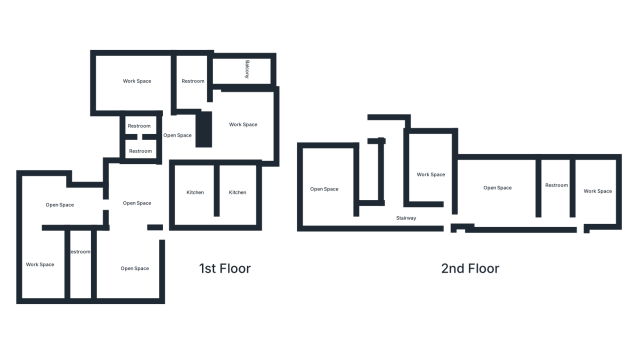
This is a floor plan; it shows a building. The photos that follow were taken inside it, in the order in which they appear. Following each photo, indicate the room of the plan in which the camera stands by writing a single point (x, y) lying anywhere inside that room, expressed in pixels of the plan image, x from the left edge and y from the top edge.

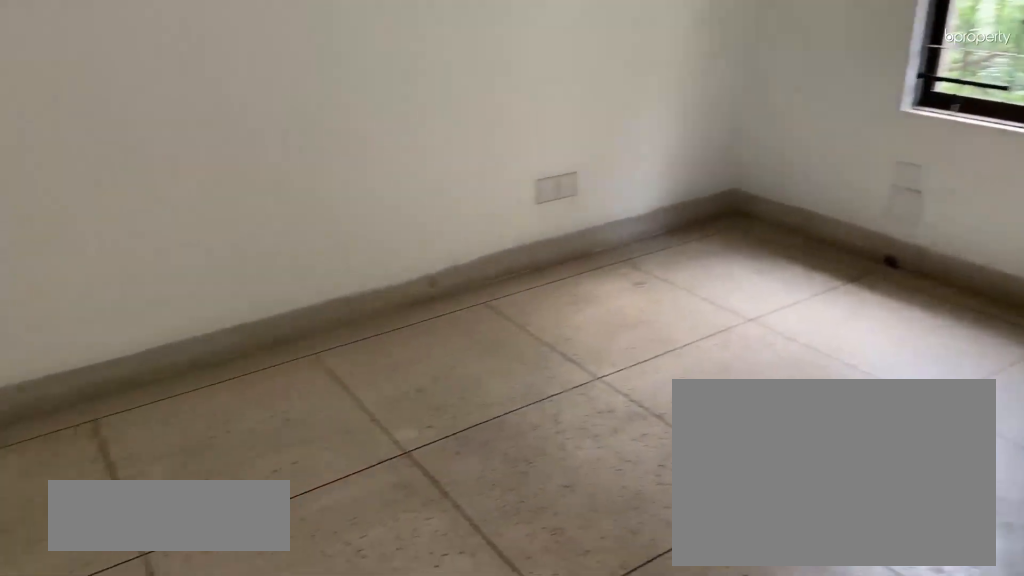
(433, 172)
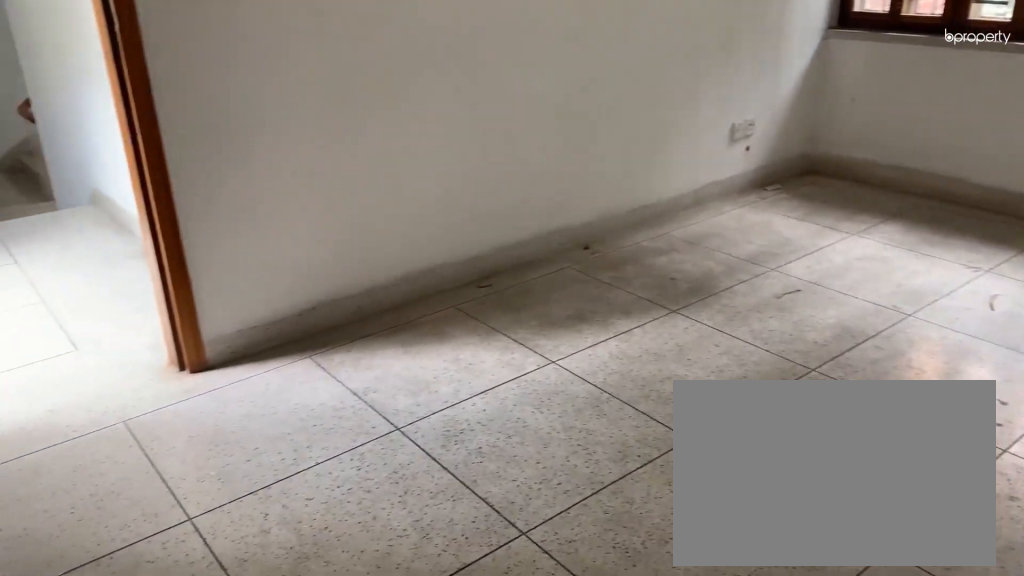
(500, 194)
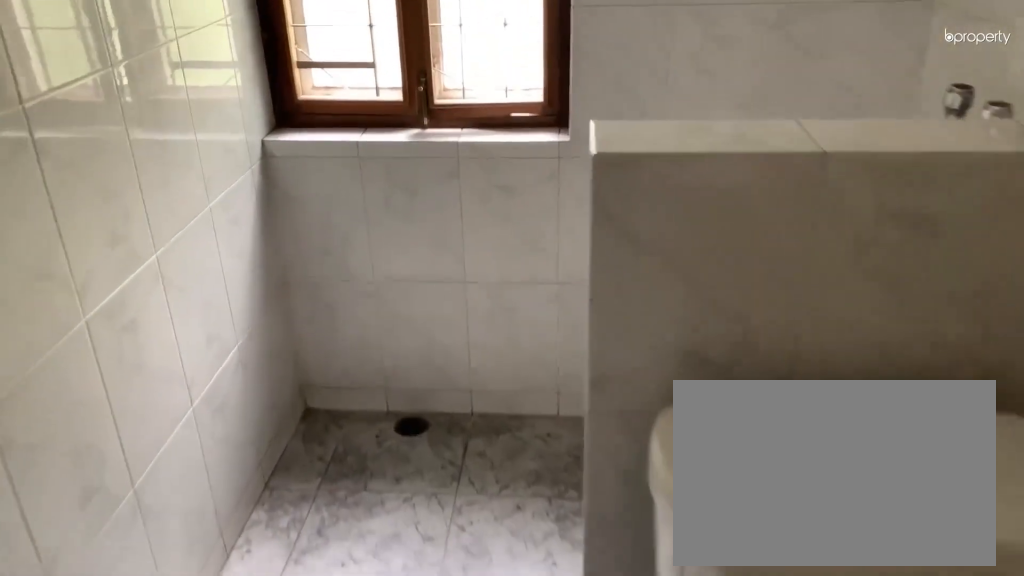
(557, 197)
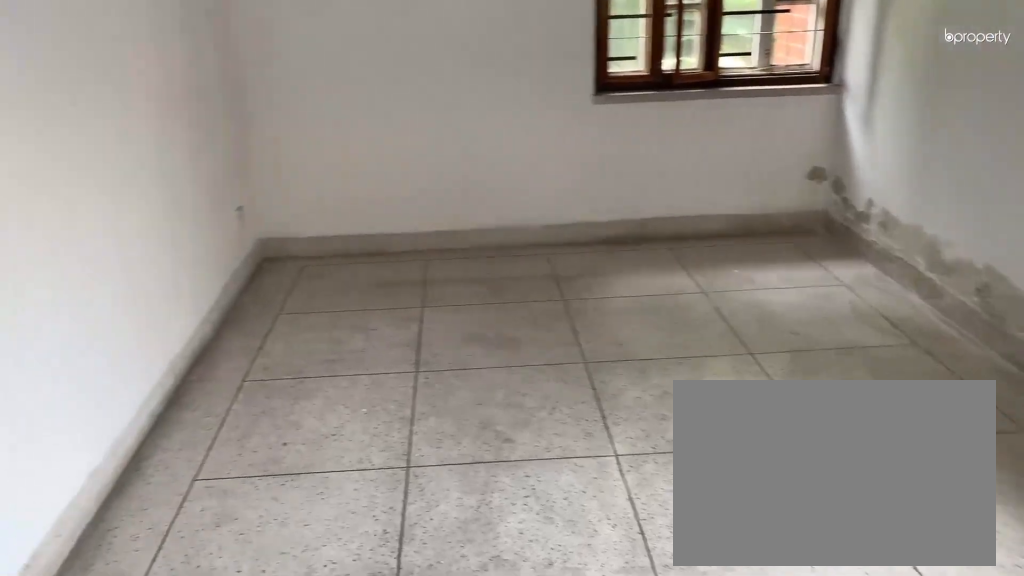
(595, 193)
